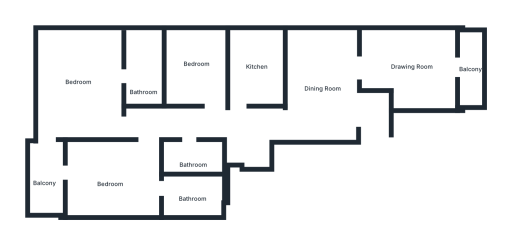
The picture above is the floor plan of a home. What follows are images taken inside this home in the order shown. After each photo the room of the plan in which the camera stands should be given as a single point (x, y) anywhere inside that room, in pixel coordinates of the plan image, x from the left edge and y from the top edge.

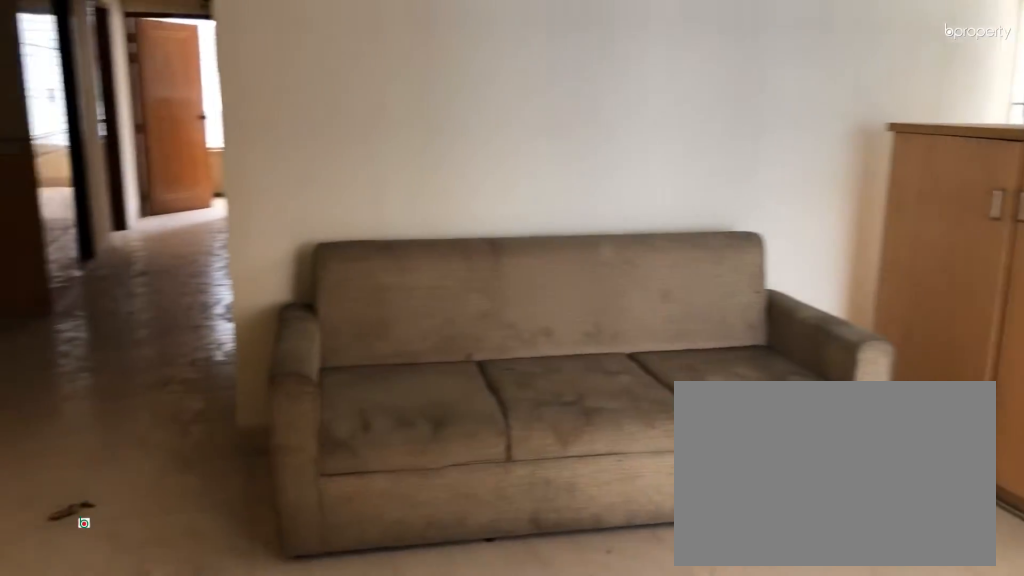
(325, 87)
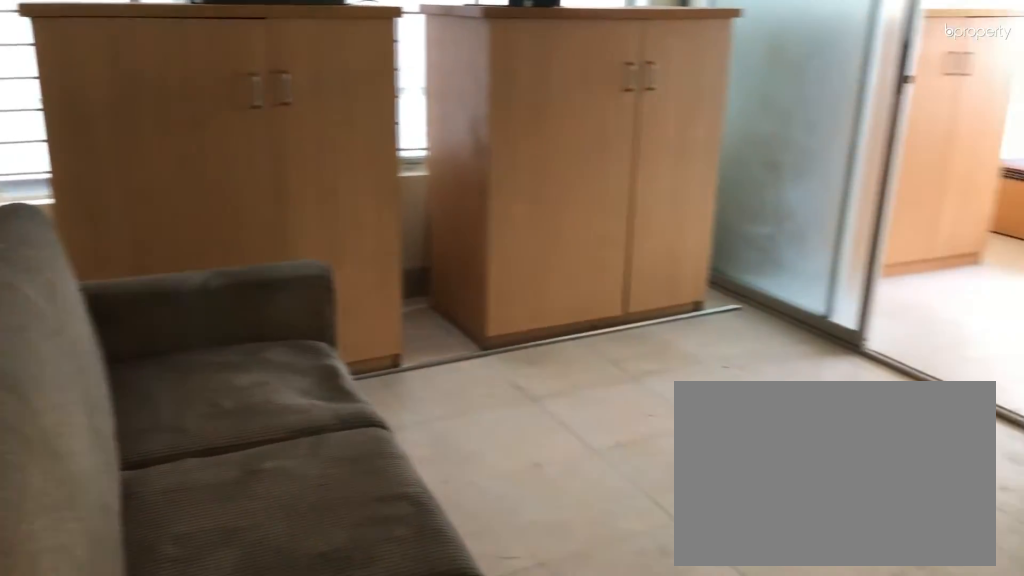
(325, 87)
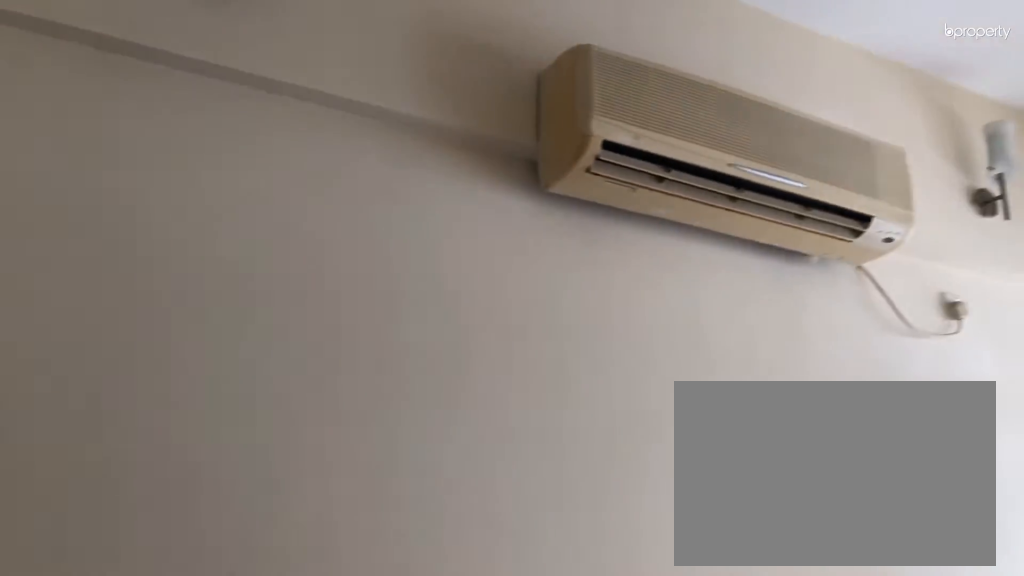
(415, 67)
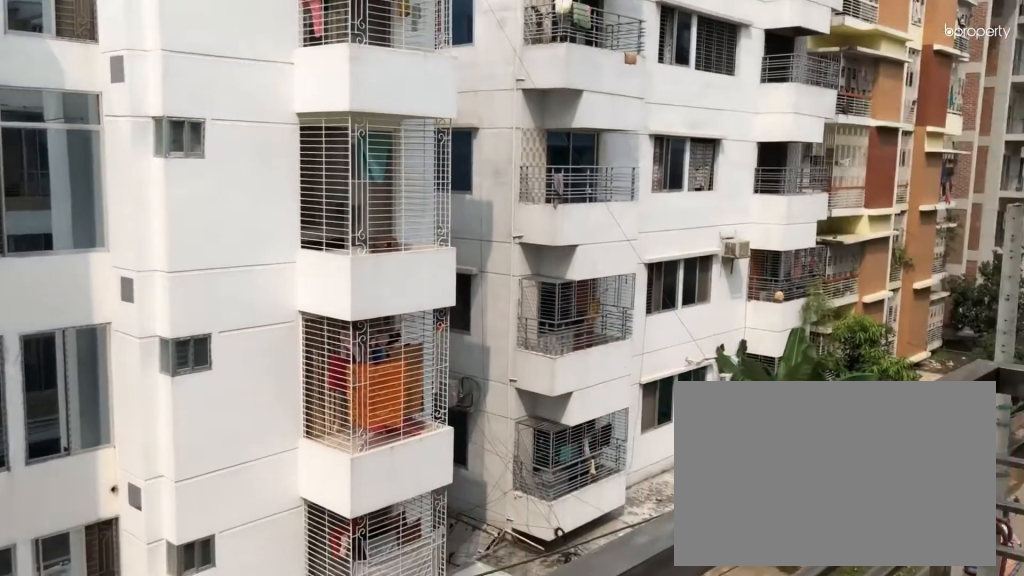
(472, 76)
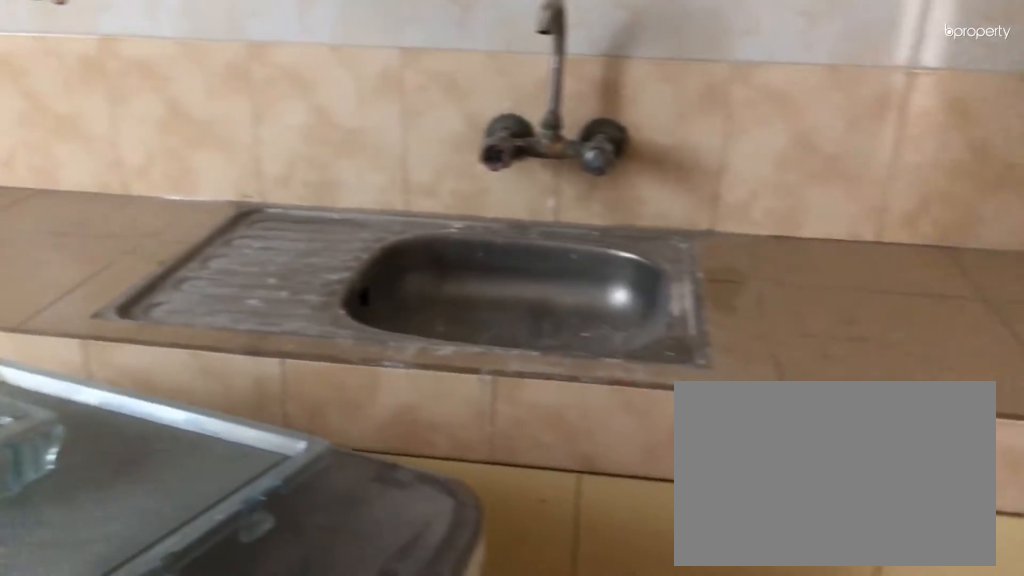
(260, 68)
